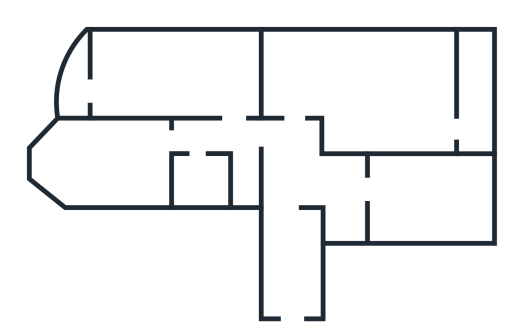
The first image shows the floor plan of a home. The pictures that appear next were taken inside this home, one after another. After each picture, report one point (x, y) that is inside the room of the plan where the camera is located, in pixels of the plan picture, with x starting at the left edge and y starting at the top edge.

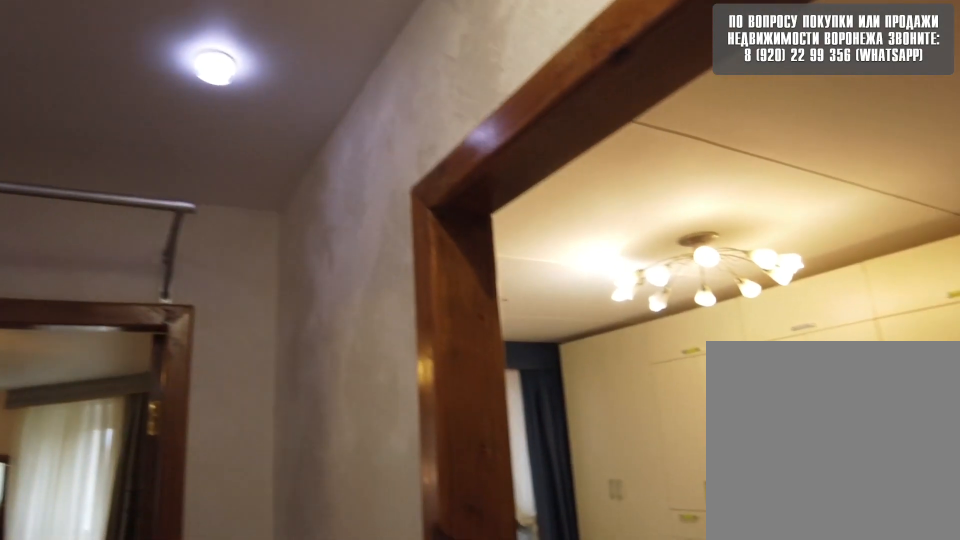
(232, 134)
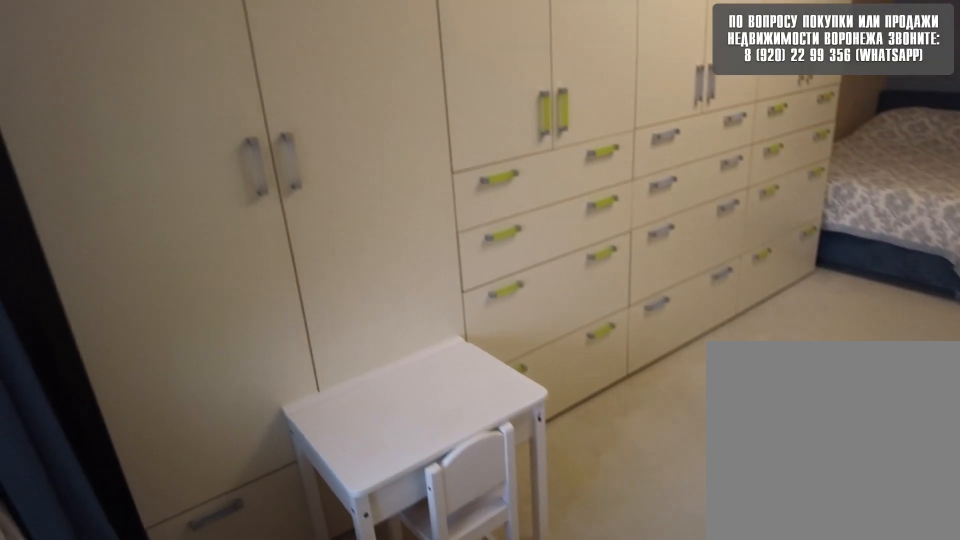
(210, 80)
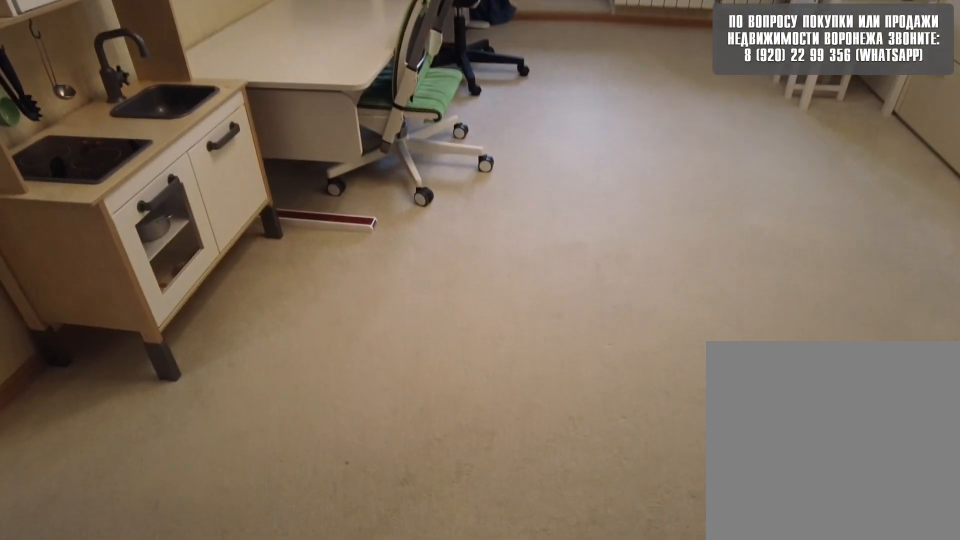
(210, 80)
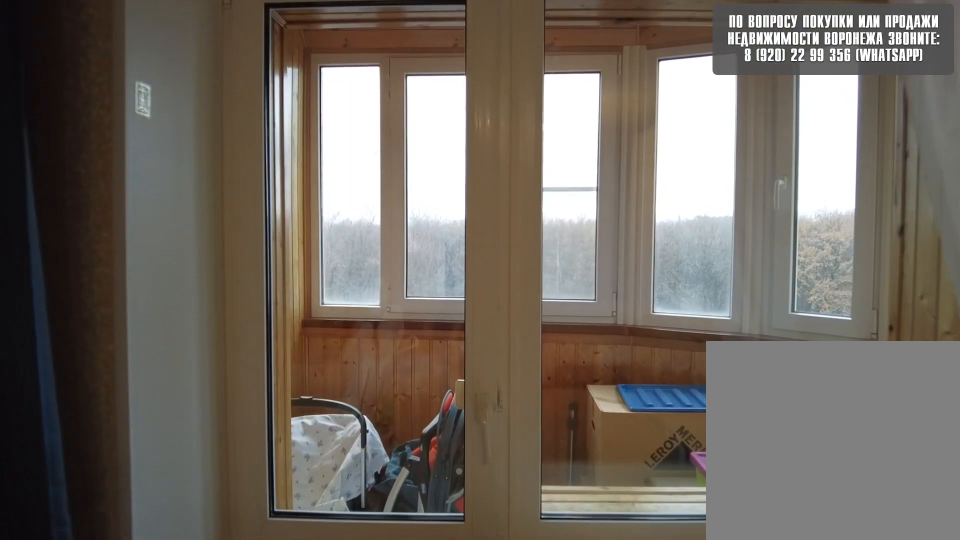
(124, 83)
